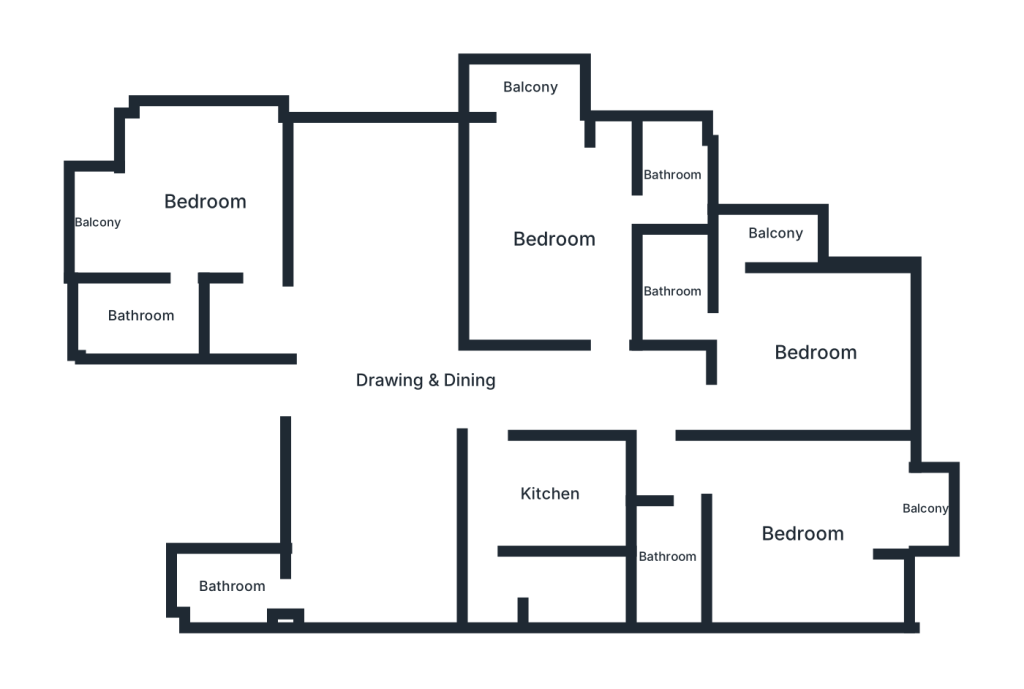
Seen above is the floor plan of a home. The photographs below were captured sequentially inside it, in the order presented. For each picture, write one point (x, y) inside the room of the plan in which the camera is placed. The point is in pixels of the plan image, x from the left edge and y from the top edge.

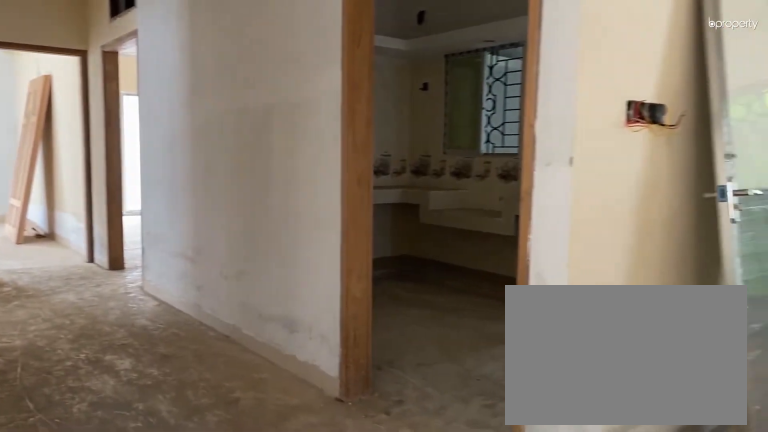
(425, 380)
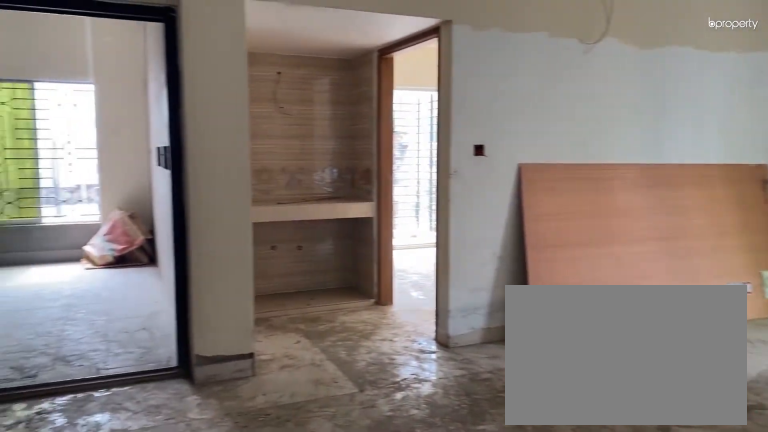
(425, 380)
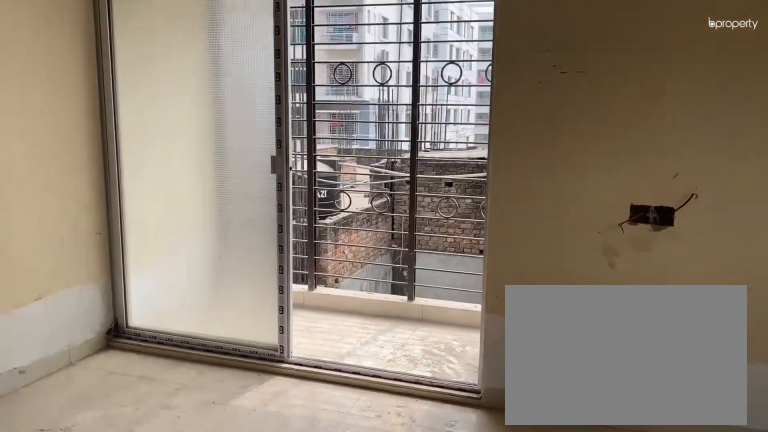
(206, 202)
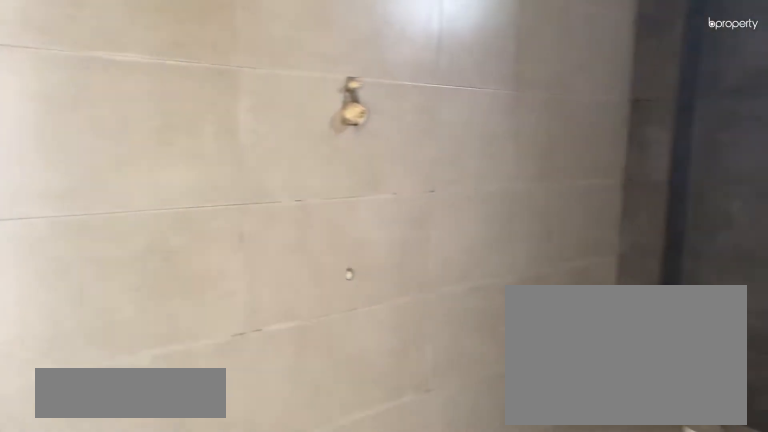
(140, 316)
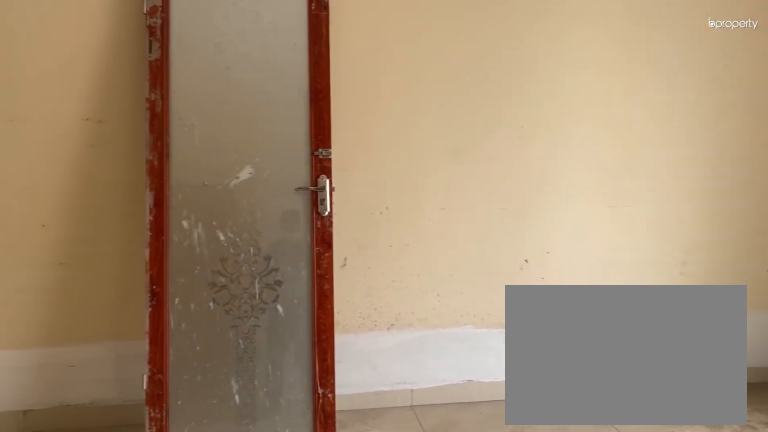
(553, 240)
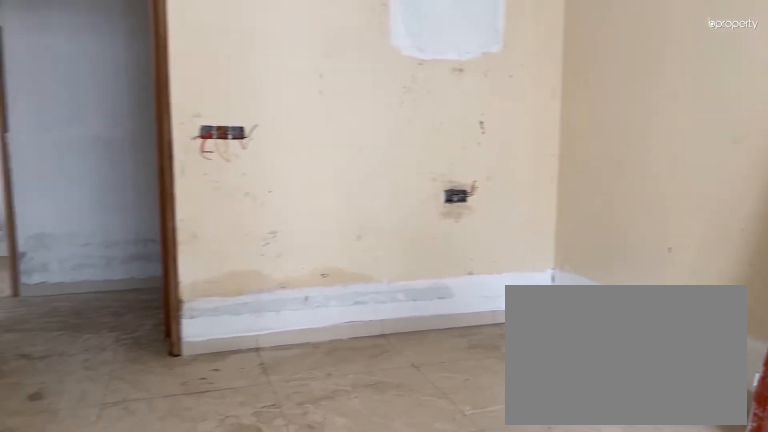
(553, 240)
